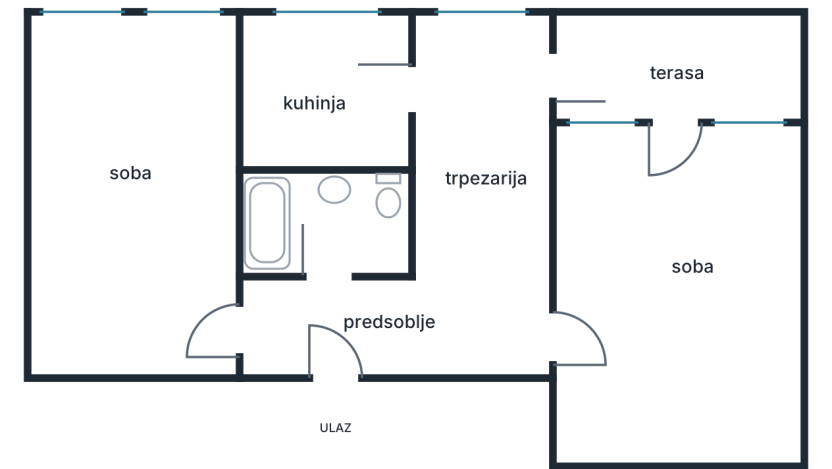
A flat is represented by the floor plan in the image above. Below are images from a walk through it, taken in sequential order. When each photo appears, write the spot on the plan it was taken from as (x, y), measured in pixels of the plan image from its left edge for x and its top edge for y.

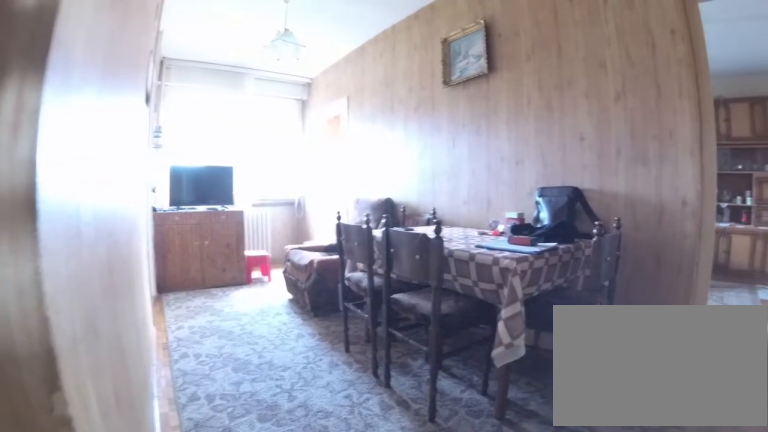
(426, 321)
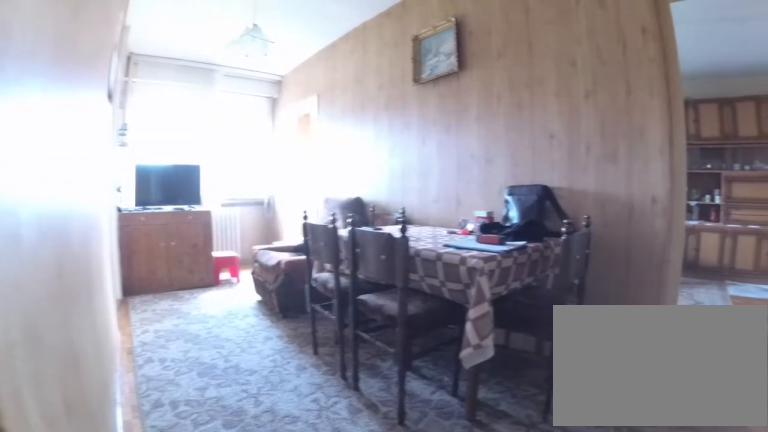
(425, 321)
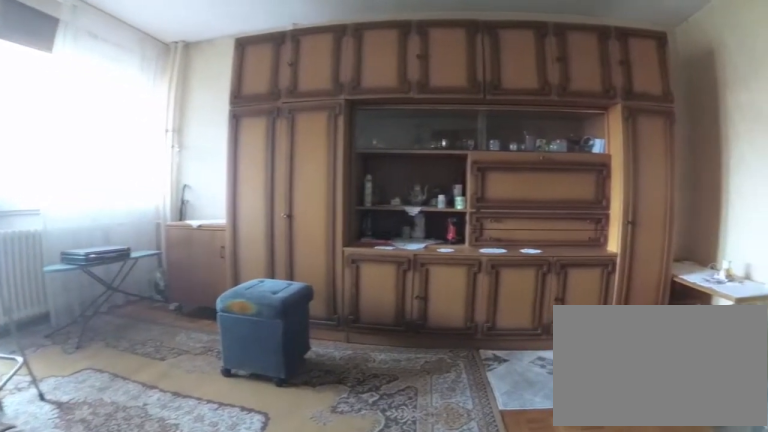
(557, 331)
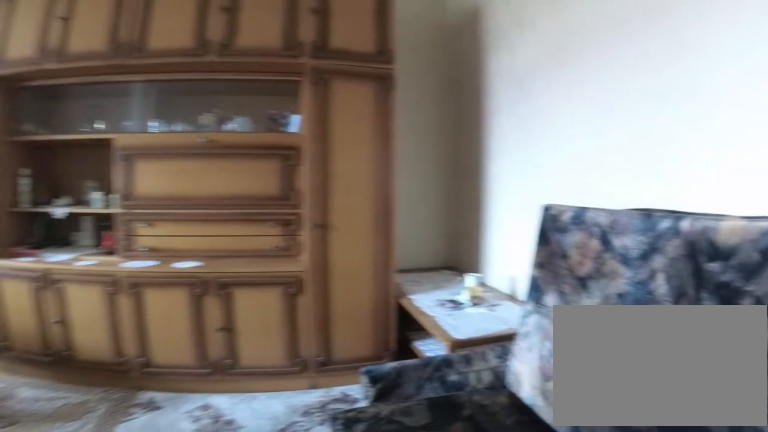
(637, 409)
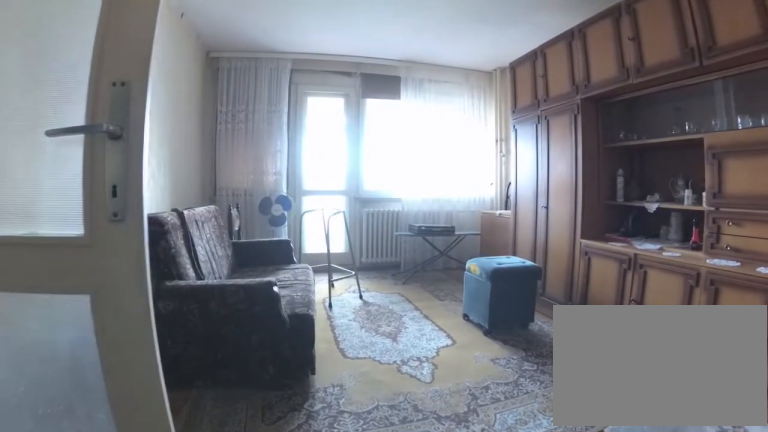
(679, 437)
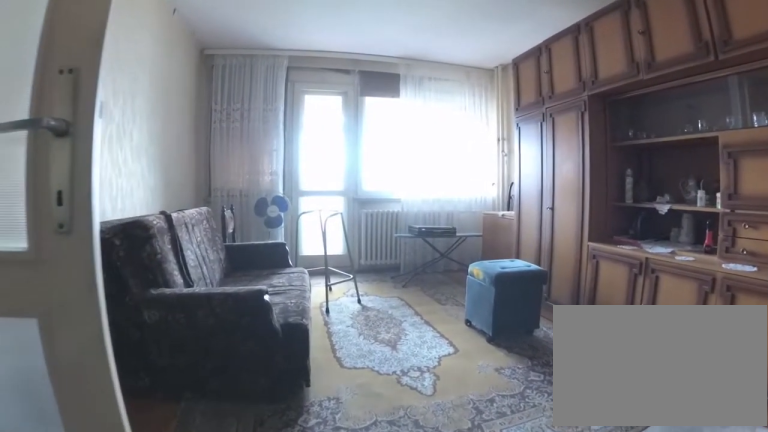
(679, 431)
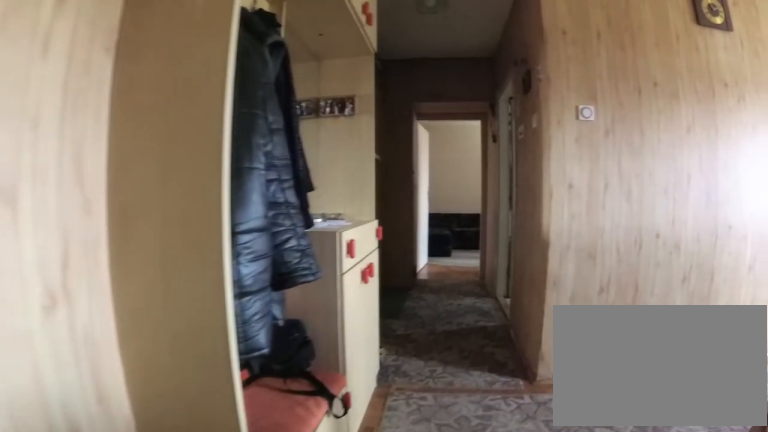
(562, 331)
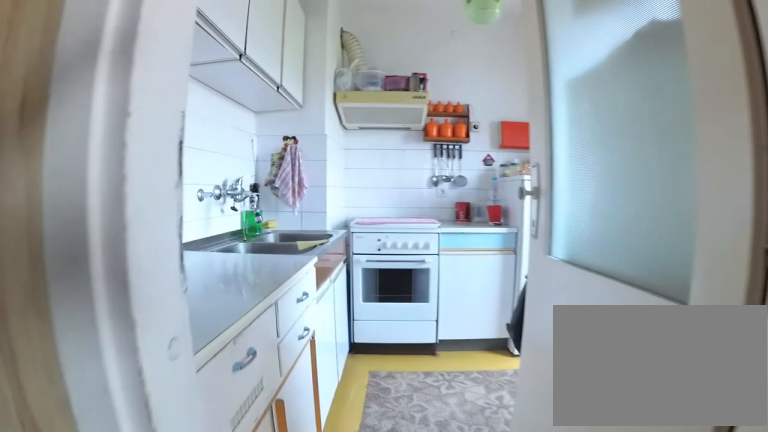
(456, 103)
